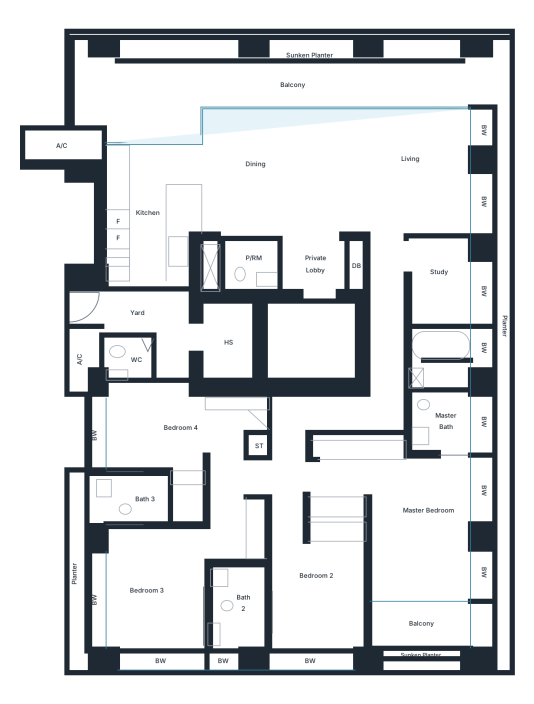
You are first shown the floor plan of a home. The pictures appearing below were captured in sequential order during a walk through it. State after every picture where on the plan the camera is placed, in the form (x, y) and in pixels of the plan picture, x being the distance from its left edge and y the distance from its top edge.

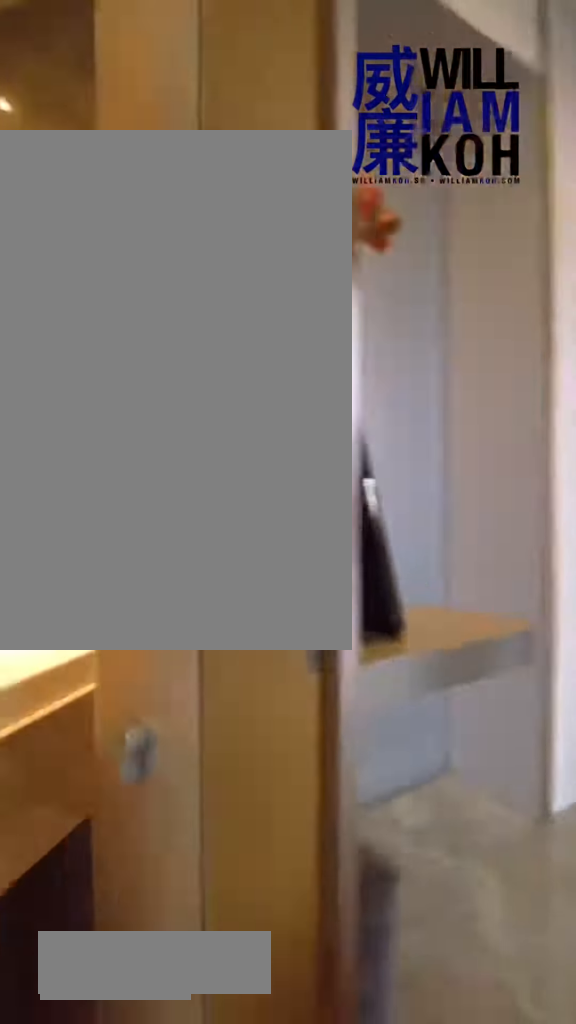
(309, 265)
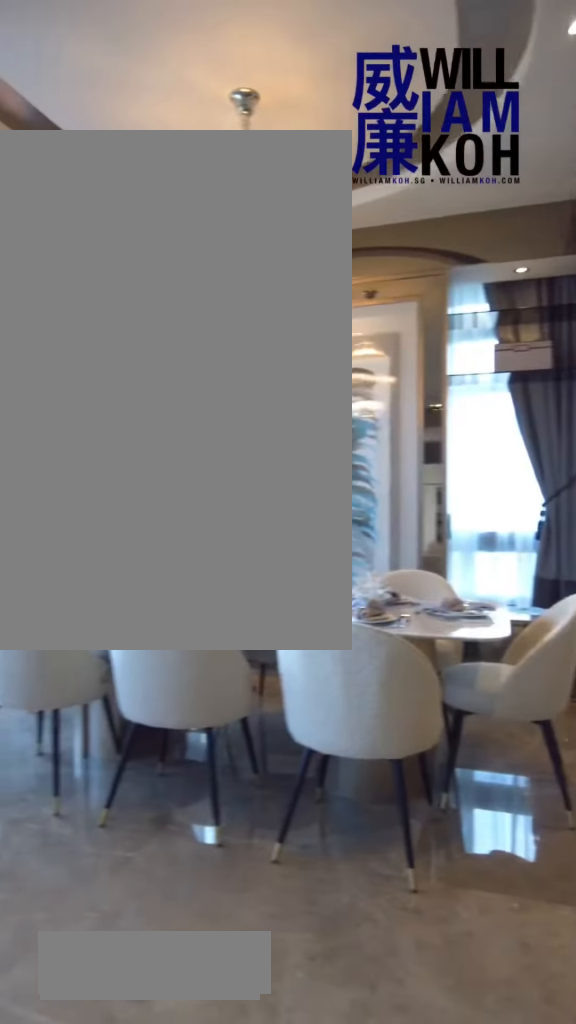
(316, 211)
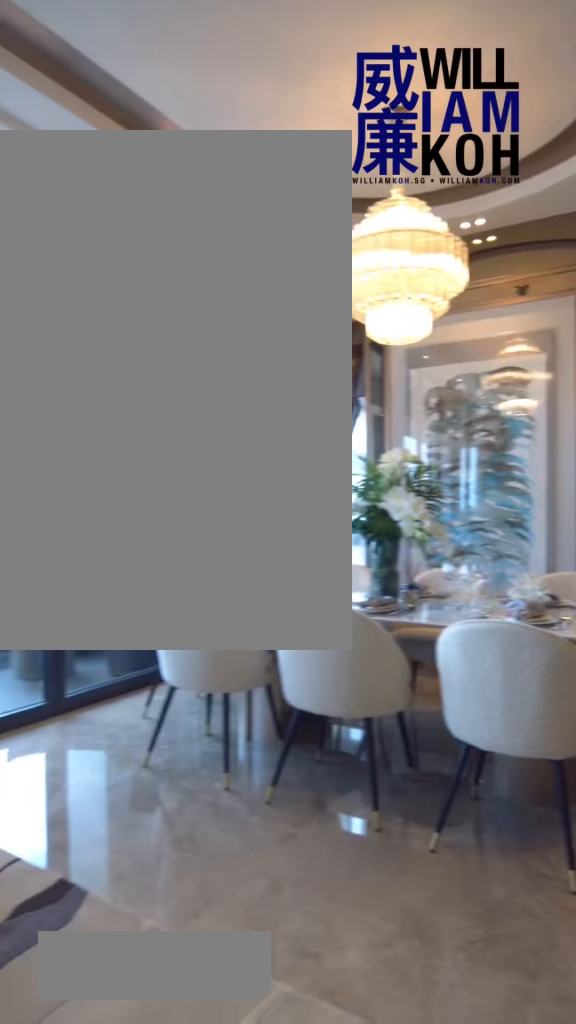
(316, 211)
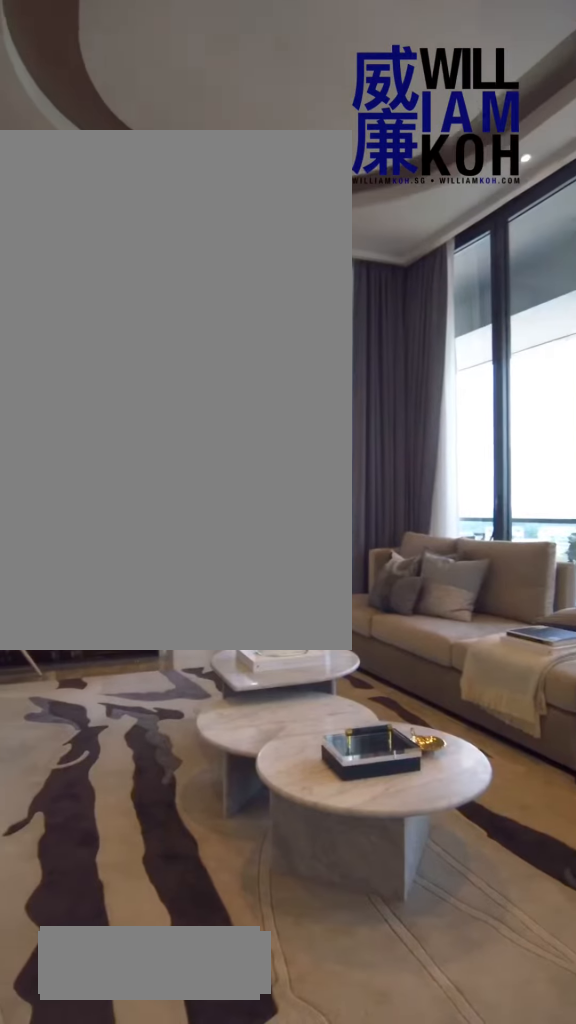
(316, 211)
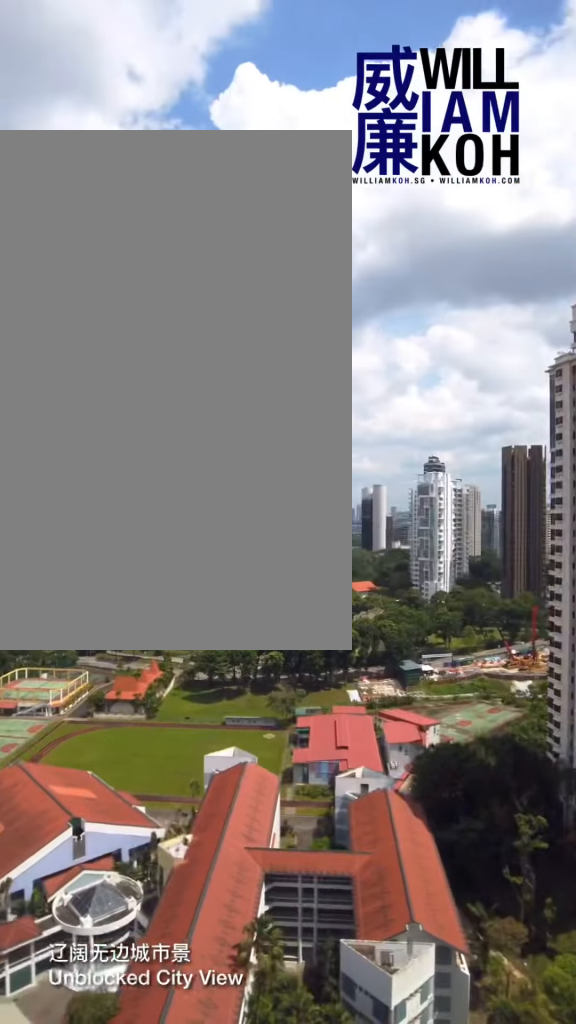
(185, 67)
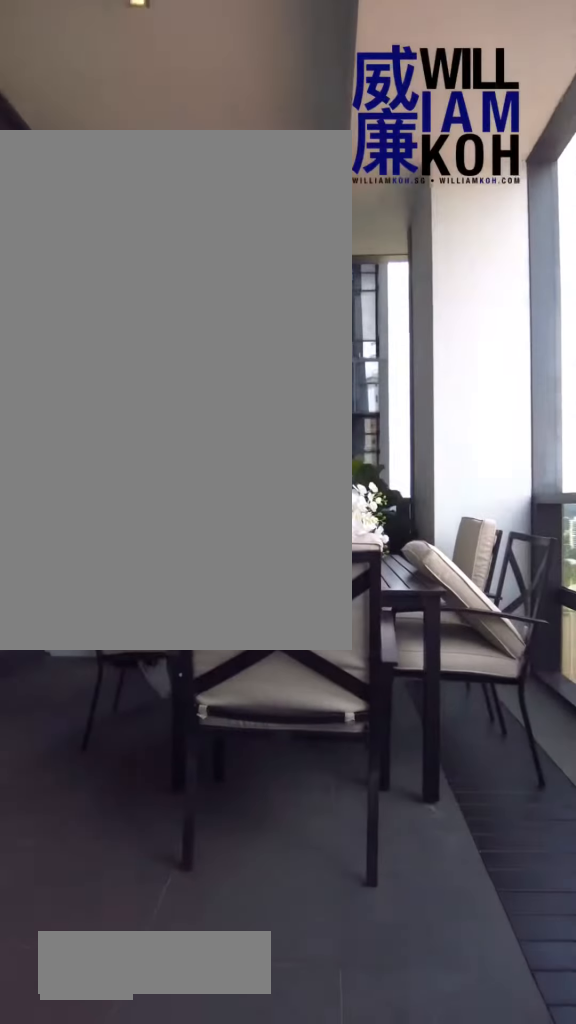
(194, 71)
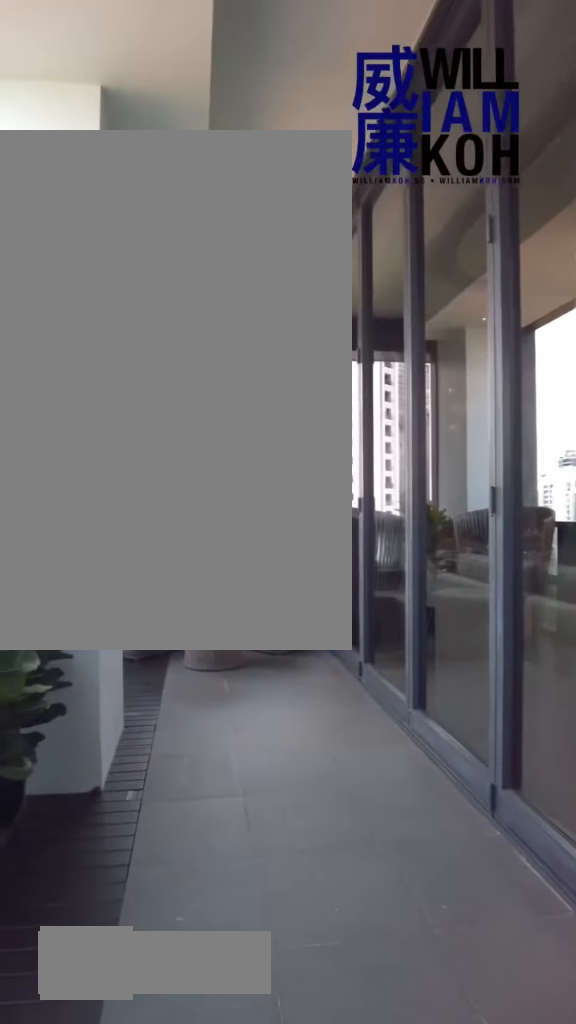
(221, 82)
